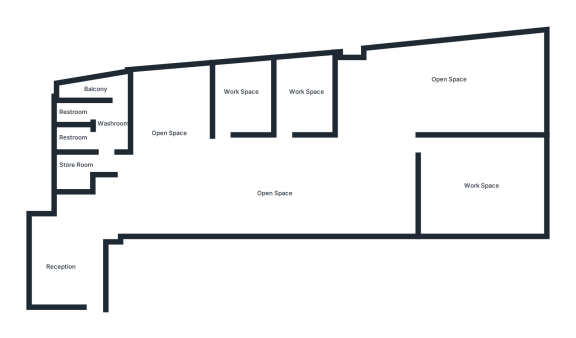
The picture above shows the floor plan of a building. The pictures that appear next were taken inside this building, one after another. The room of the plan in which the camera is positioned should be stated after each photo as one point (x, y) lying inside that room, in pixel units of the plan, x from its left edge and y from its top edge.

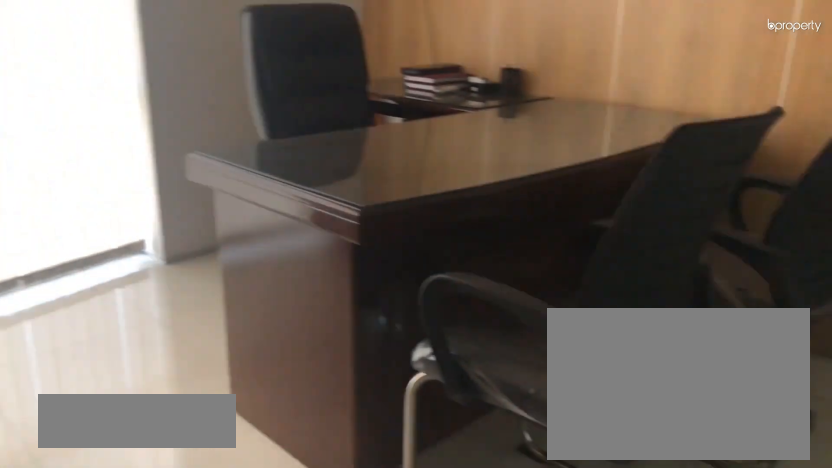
(232, 100)
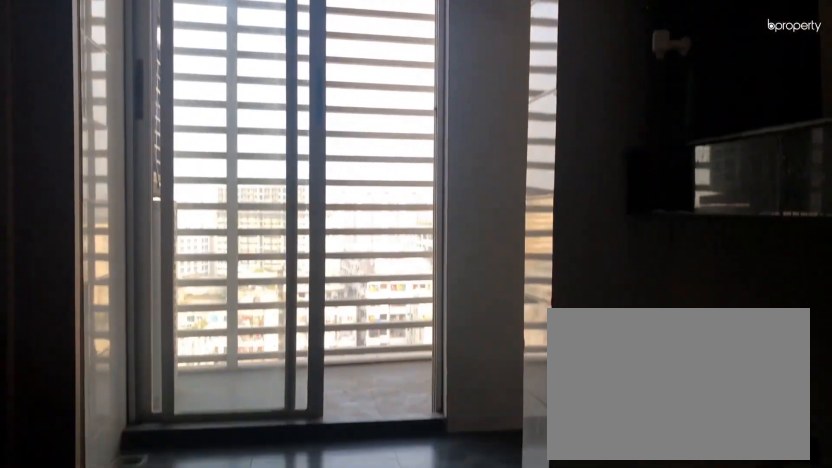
(111, 136)
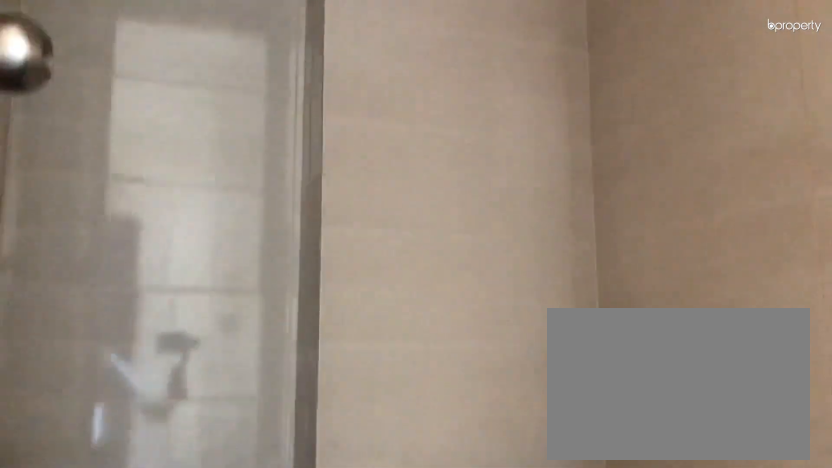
(72, 140)
